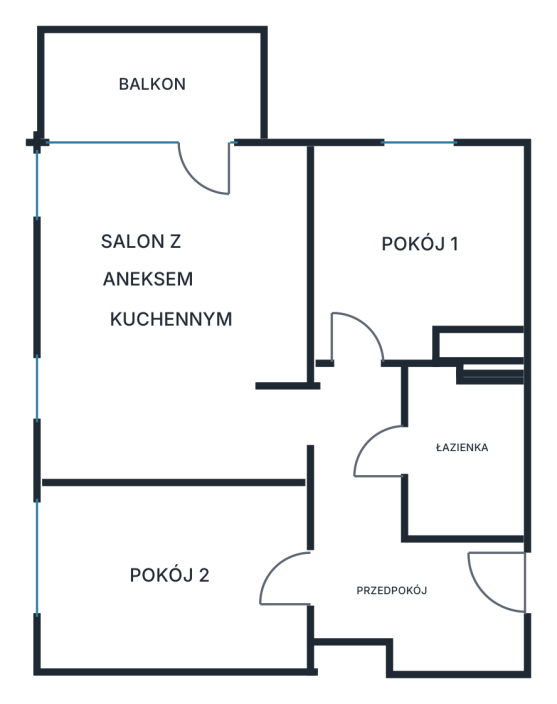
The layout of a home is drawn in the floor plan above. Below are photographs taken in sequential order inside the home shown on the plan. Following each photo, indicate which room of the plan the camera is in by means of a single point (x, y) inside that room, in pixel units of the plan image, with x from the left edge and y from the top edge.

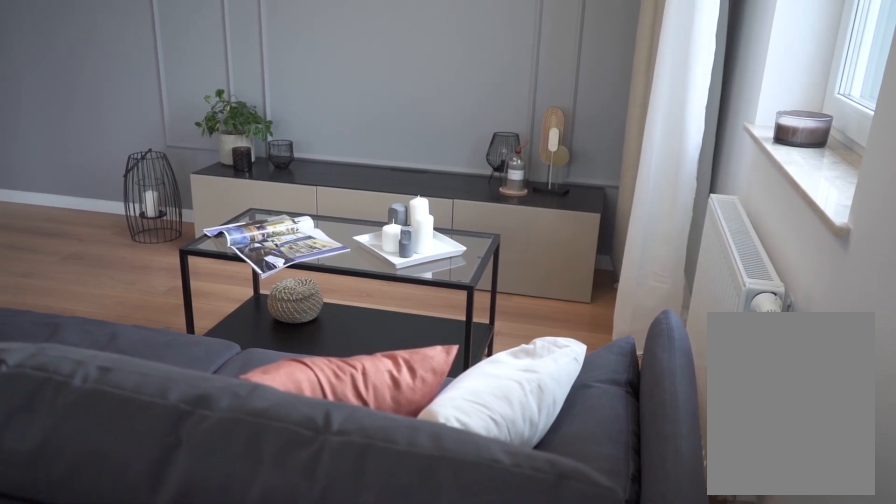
(172, 314)
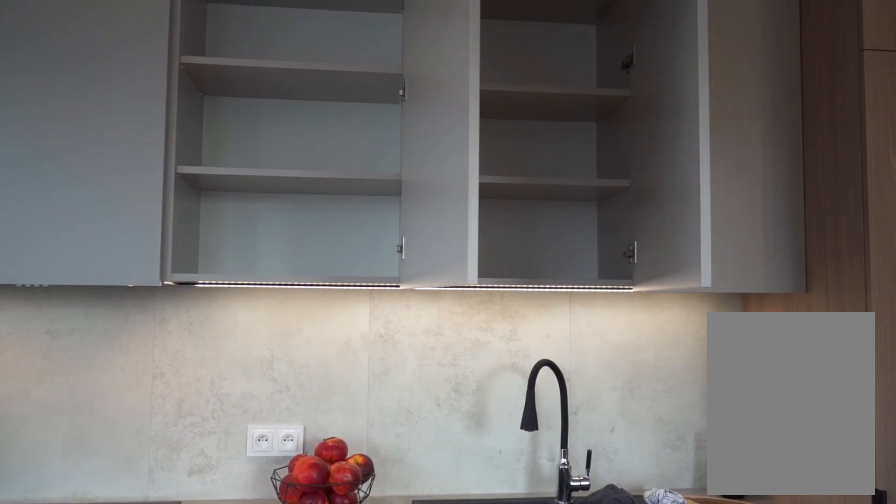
(177, 314)
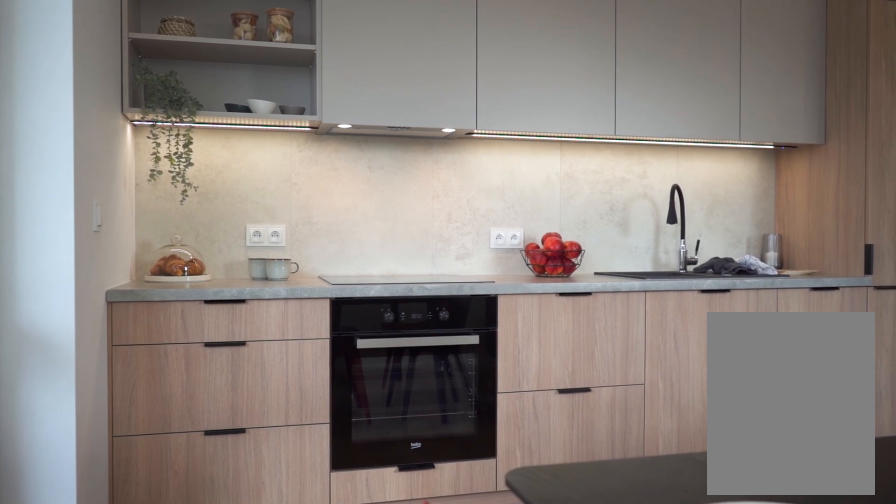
(177, 314)
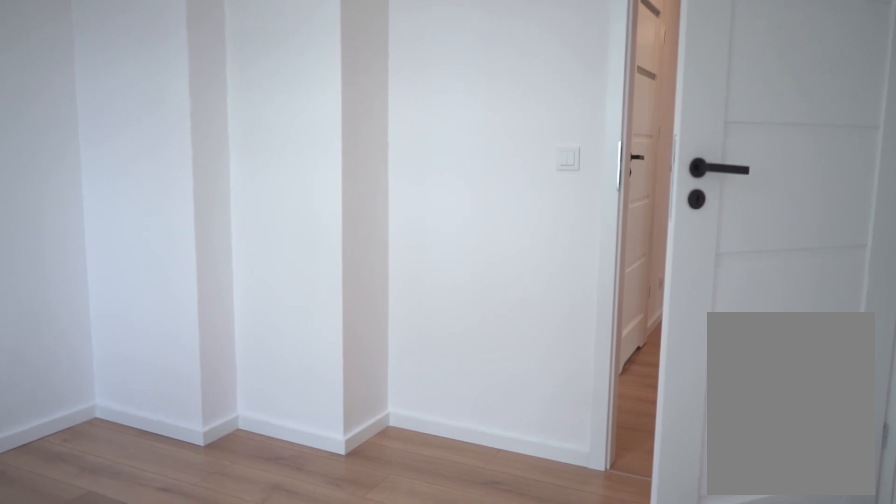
(422, 251)
